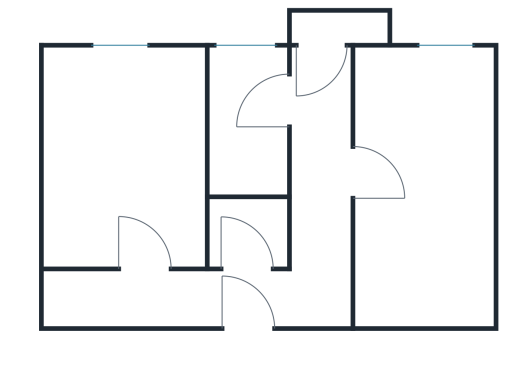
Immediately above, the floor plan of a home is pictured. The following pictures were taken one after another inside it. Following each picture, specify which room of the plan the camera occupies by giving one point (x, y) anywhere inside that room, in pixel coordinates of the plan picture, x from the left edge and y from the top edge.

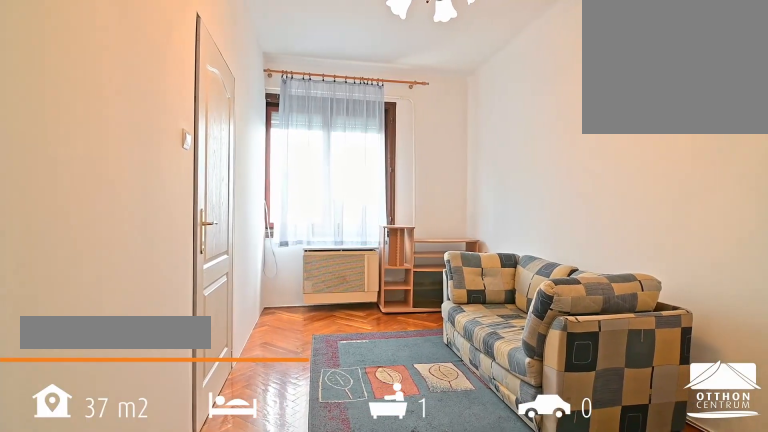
(424, 233)
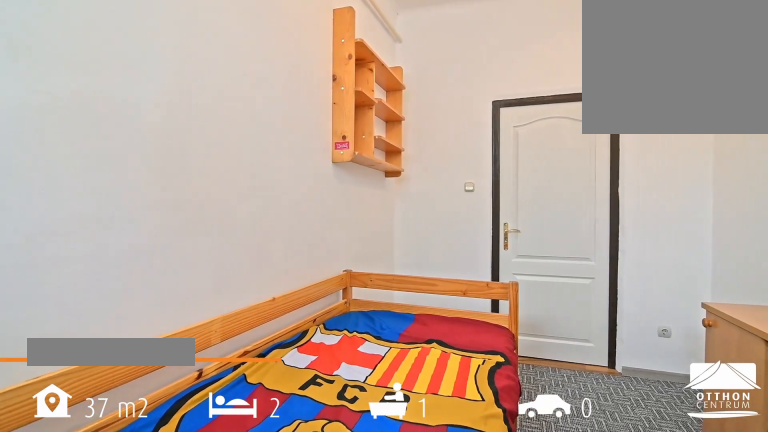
(127, 165)
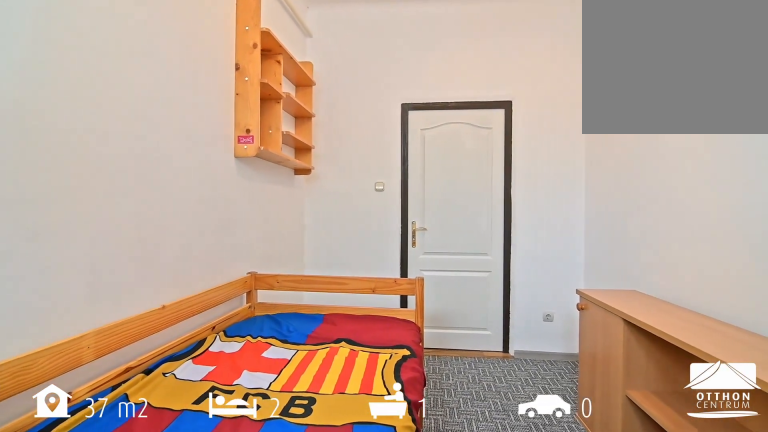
(127, 165)
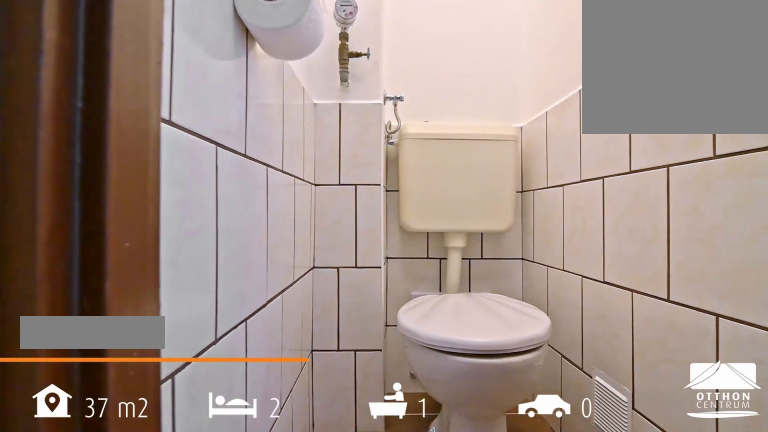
(247, 236)
